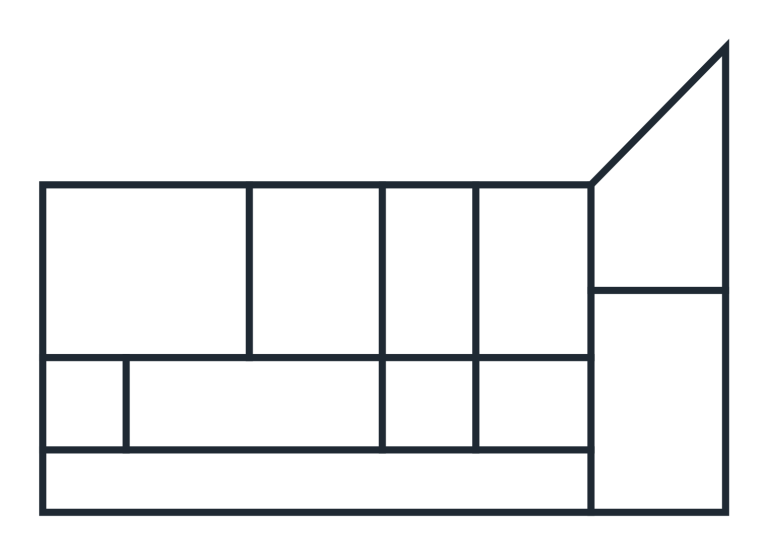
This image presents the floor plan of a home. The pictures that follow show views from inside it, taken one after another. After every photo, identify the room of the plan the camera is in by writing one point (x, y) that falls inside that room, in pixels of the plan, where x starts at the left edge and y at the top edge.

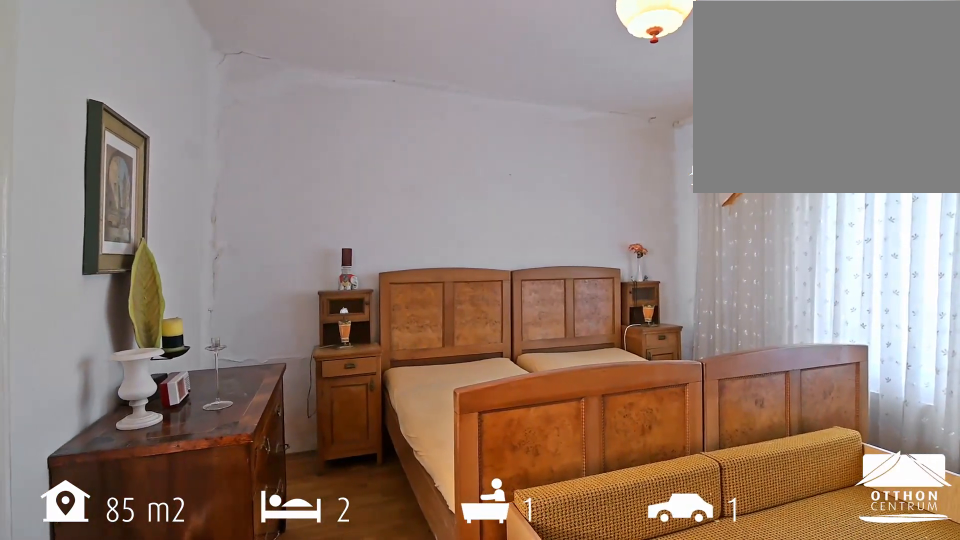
(149, 274)
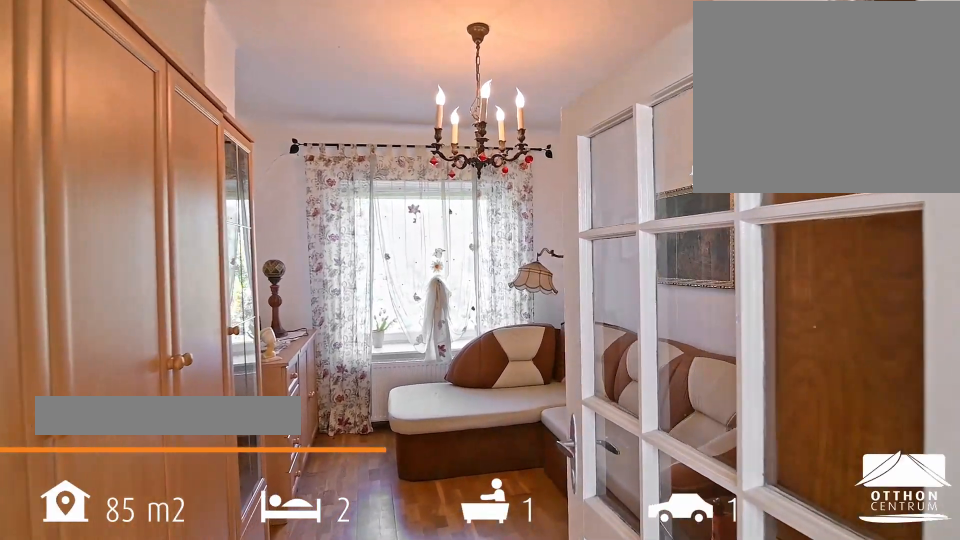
(320, 274)
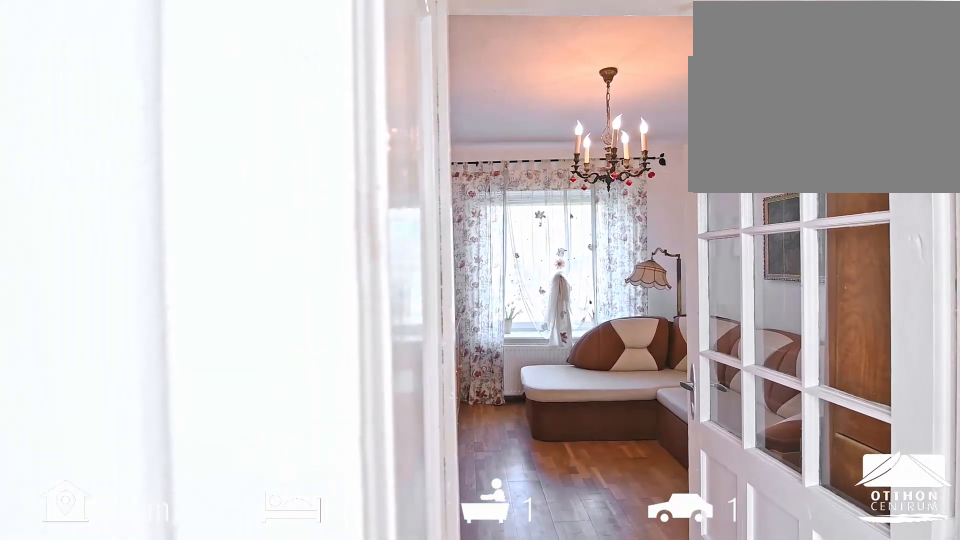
(320, 274)
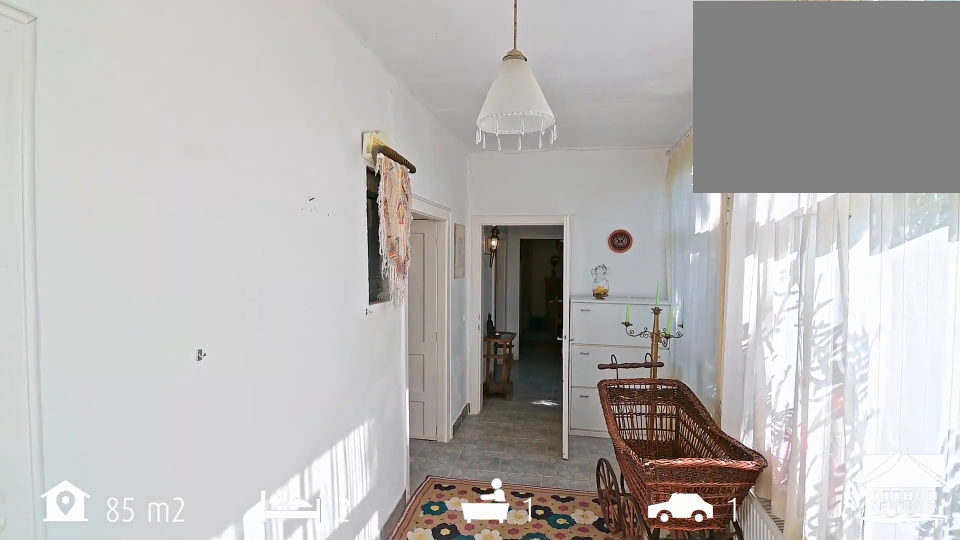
(260, 410)
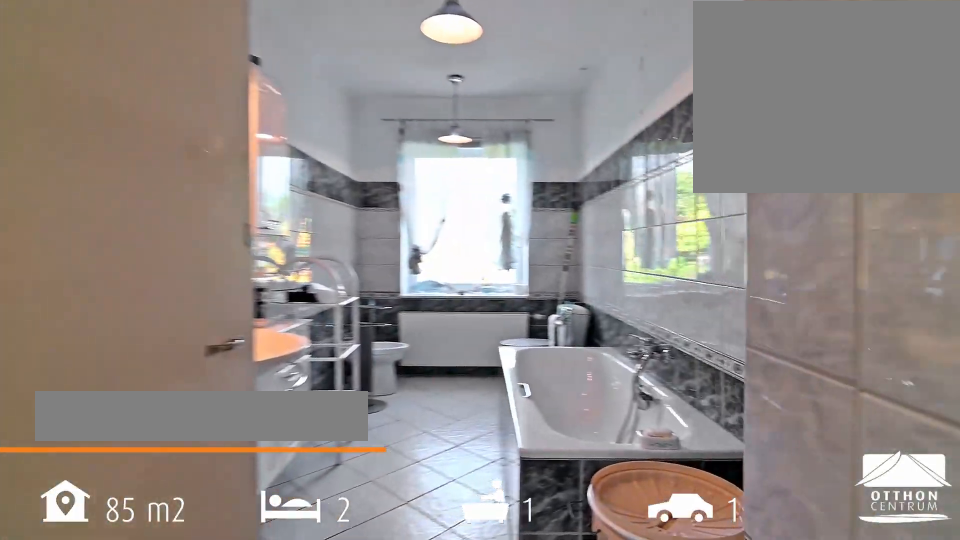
(430, 291)
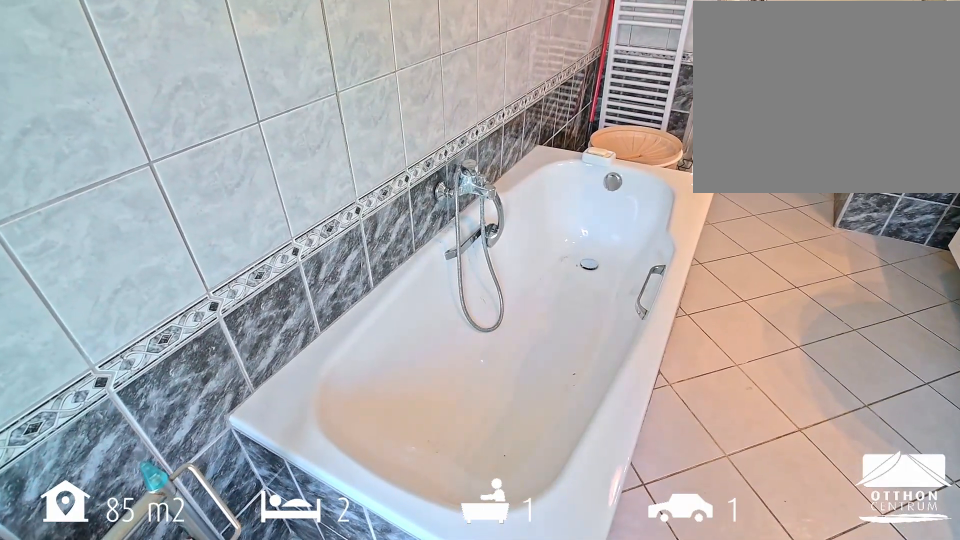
(430, 291)
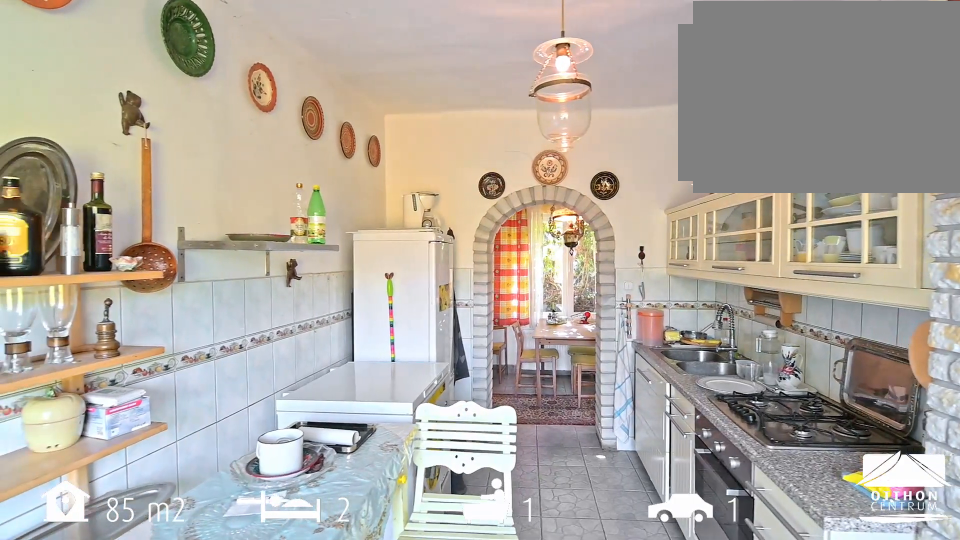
(537, 287)
